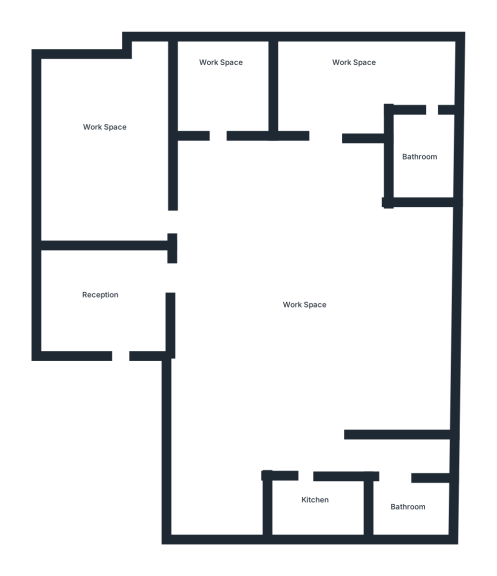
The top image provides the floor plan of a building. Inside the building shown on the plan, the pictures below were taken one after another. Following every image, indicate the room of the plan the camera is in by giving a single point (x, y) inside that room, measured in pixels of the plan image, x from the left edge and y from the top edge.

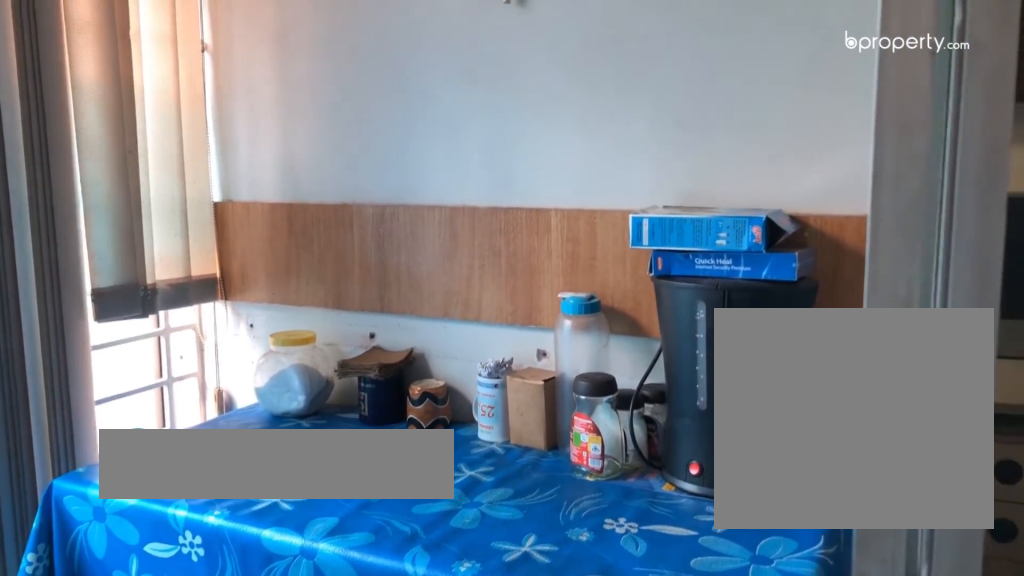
(316, 511)
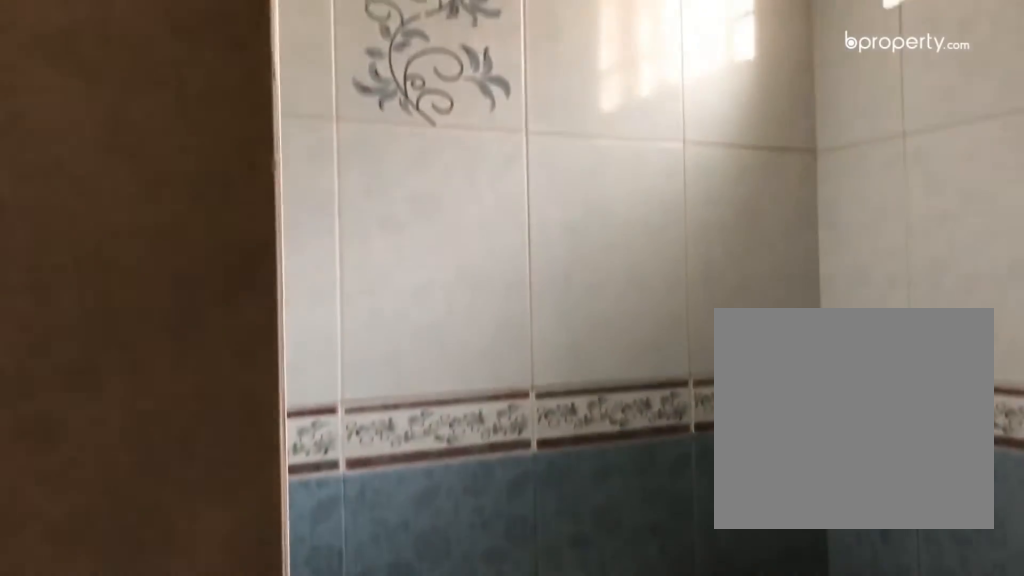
(409, 513)
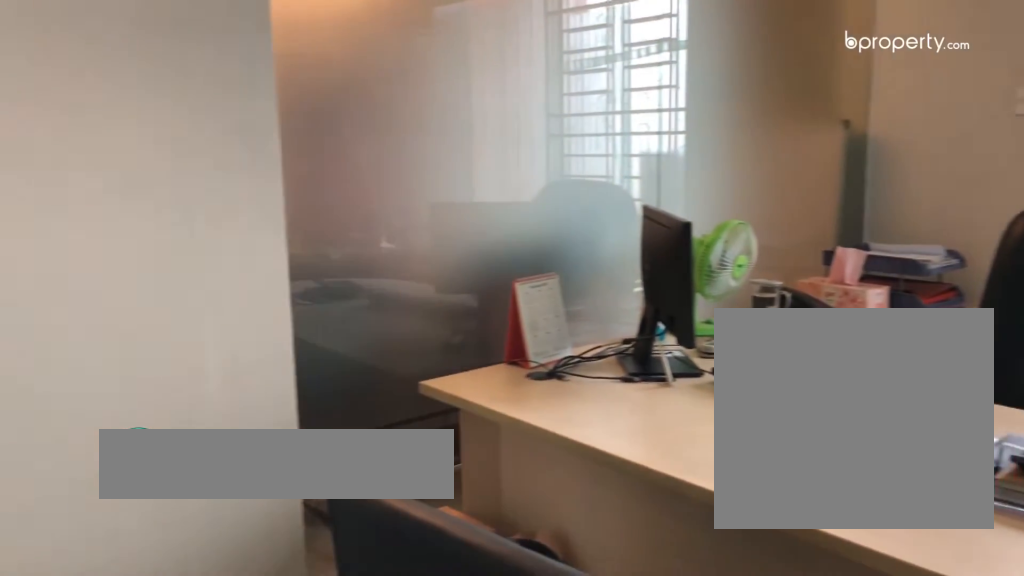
(226, 71)
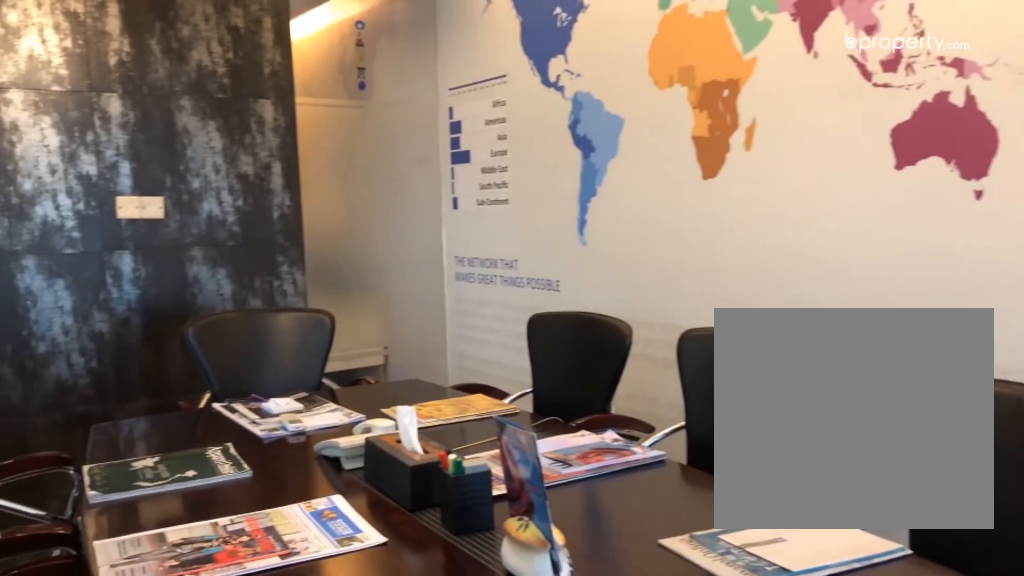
(112, 137)
